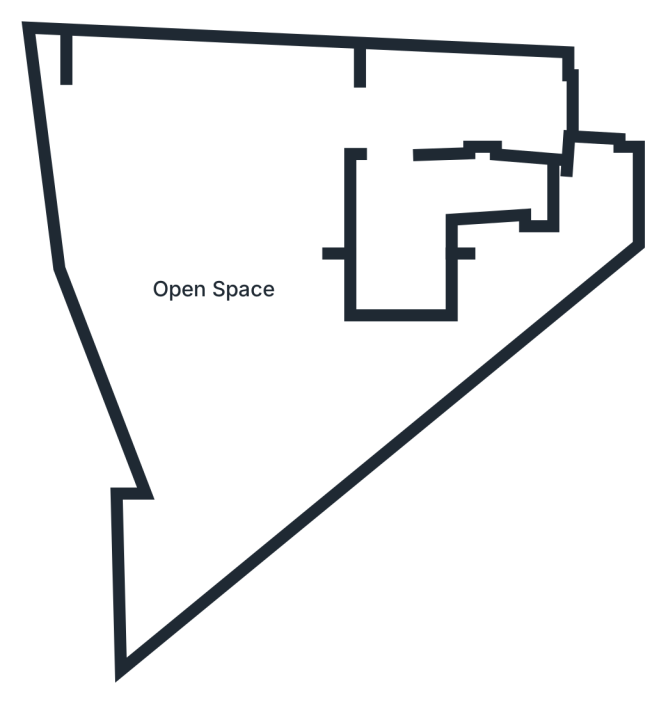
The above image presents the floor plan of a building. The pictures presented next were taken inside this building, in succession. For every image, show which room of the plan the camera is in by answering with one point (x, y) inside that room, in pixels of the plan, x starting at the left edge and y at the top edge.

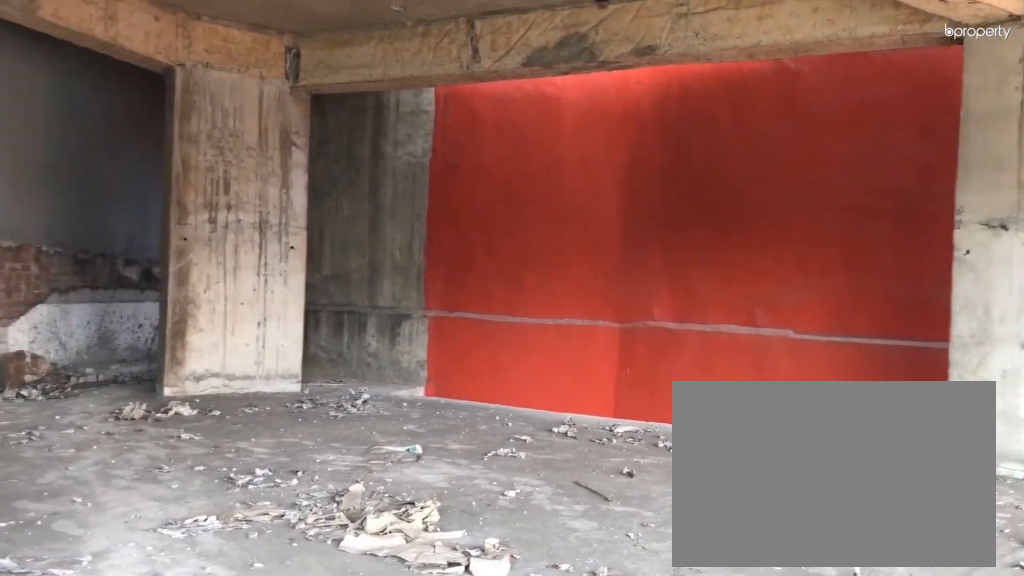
(262, 114)
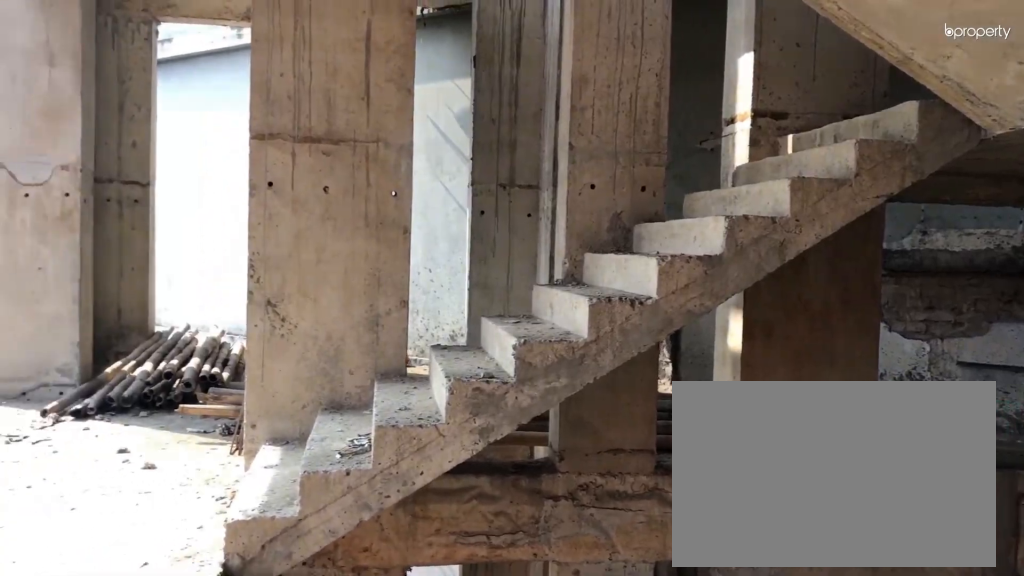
(262, 115)
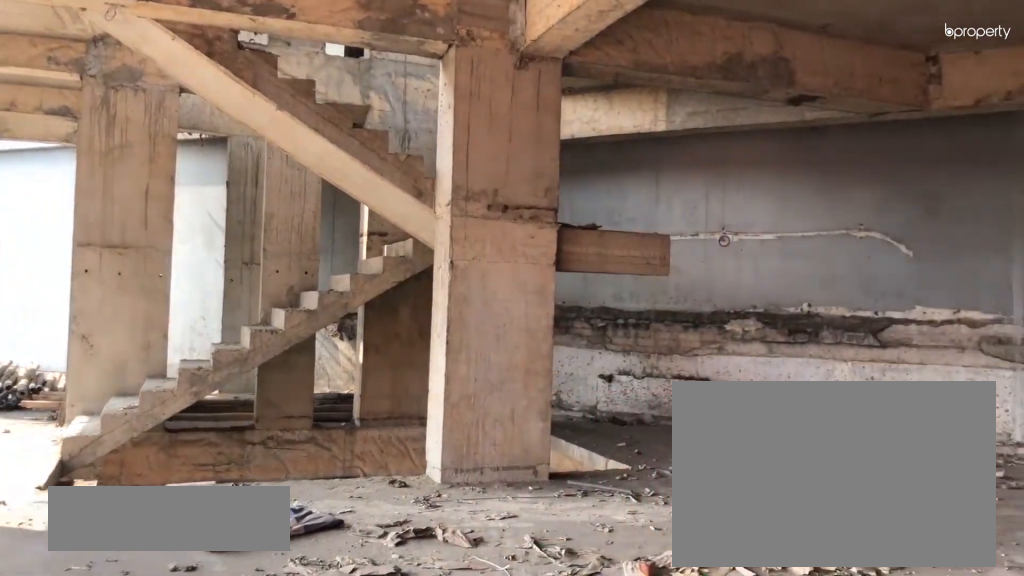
(112, 130)
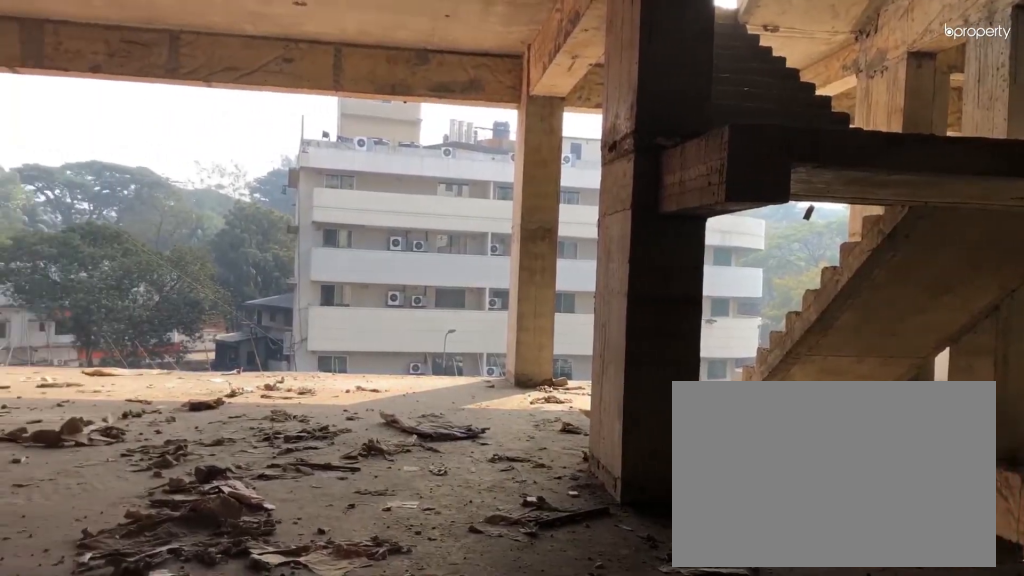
(223, 414)
